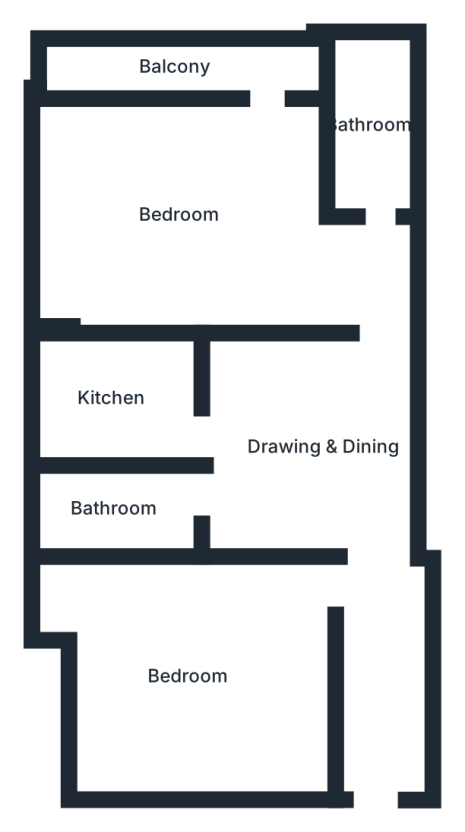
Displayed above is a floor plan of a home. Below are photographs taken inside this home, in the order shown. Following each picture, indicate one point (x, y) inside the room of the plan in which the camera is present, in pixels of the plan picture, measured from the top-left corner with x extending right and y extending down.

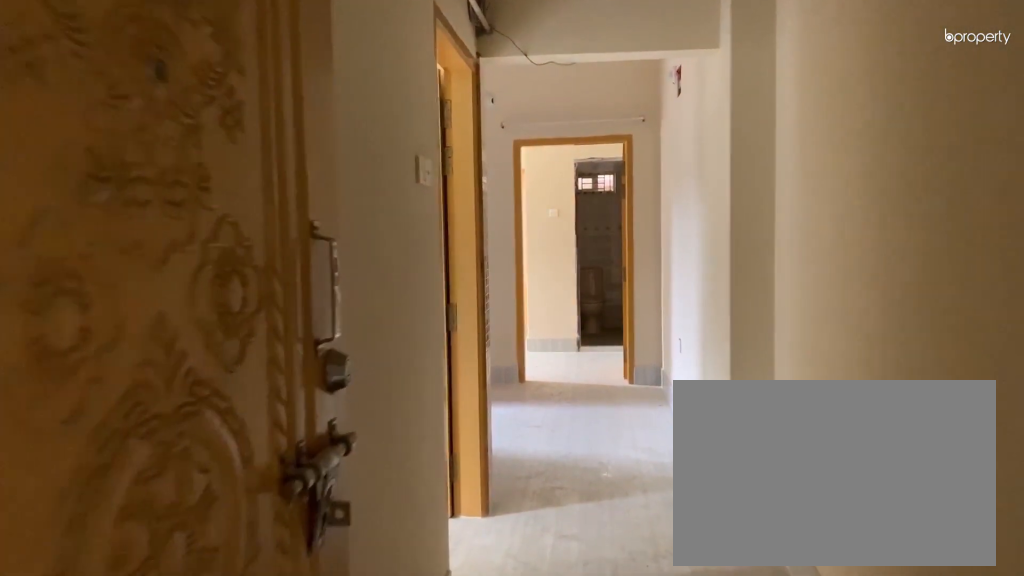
(380, 718)
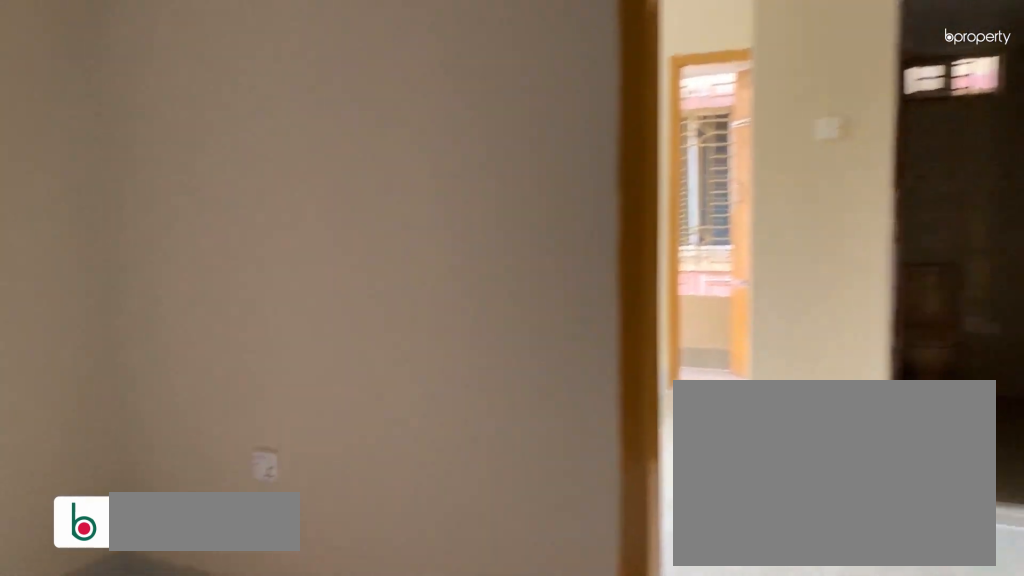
(275, 416)
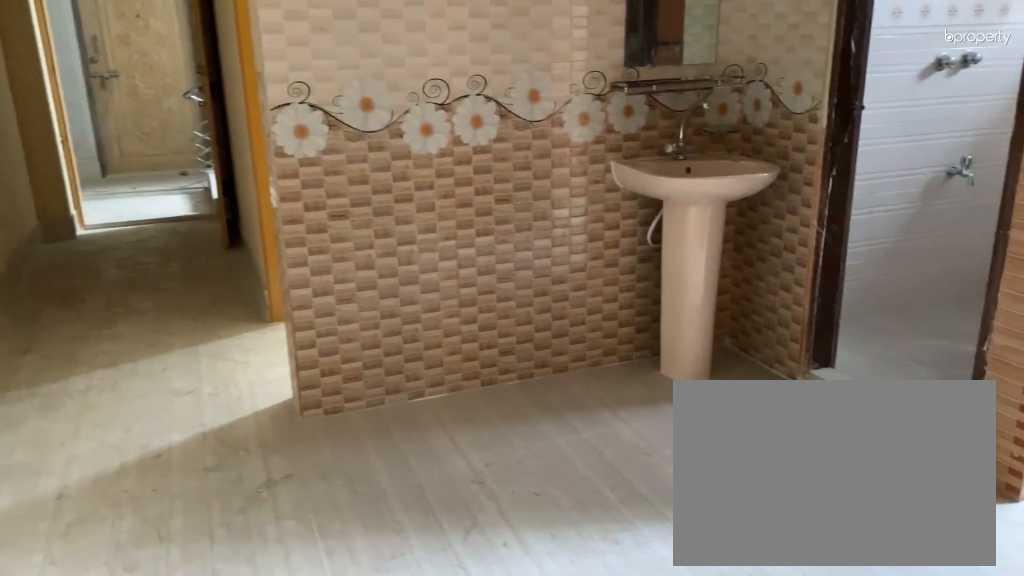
(275, 416)
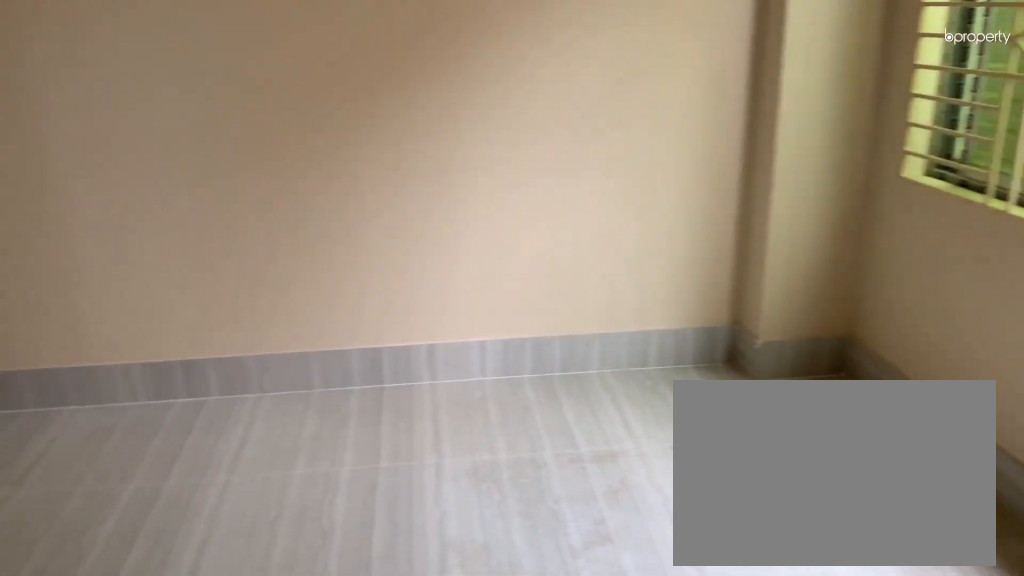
(206, 684)
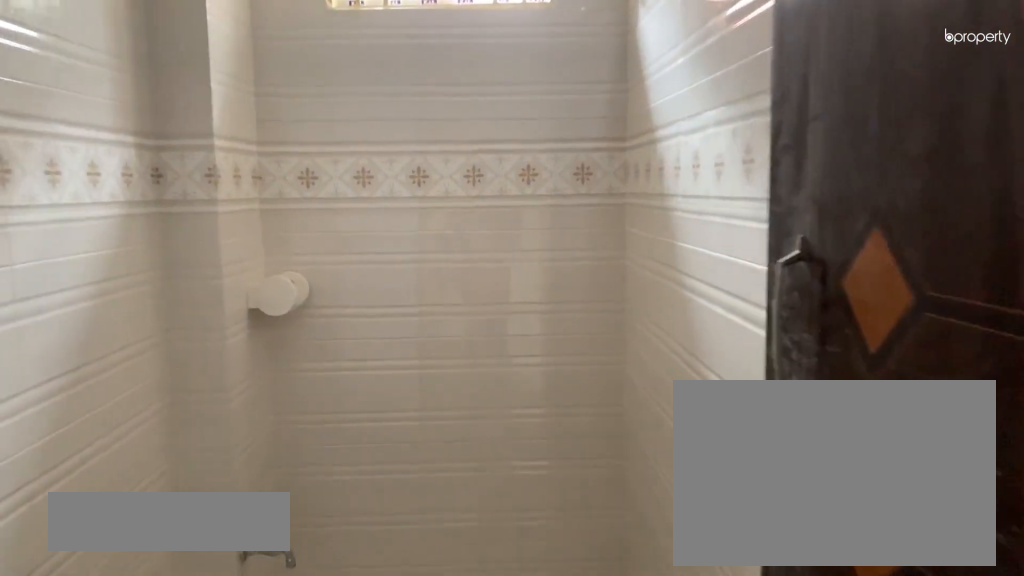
(166, 513)
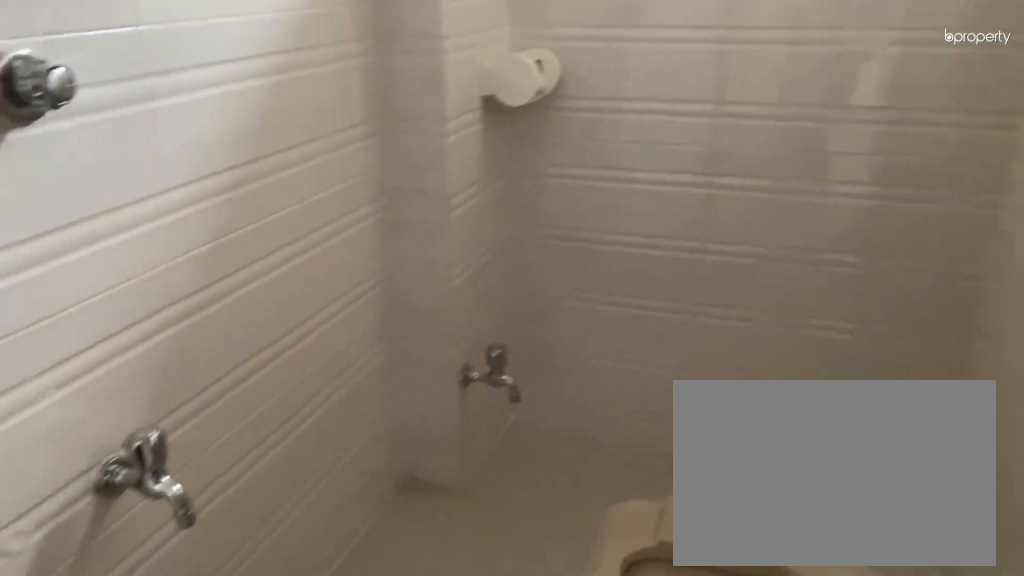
(118, 518)
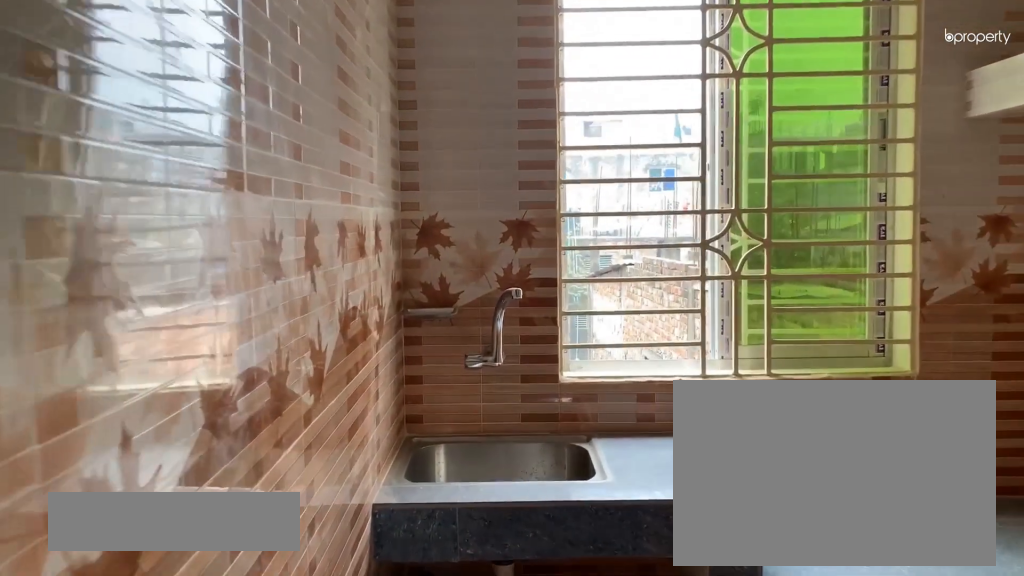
(139, 427)
